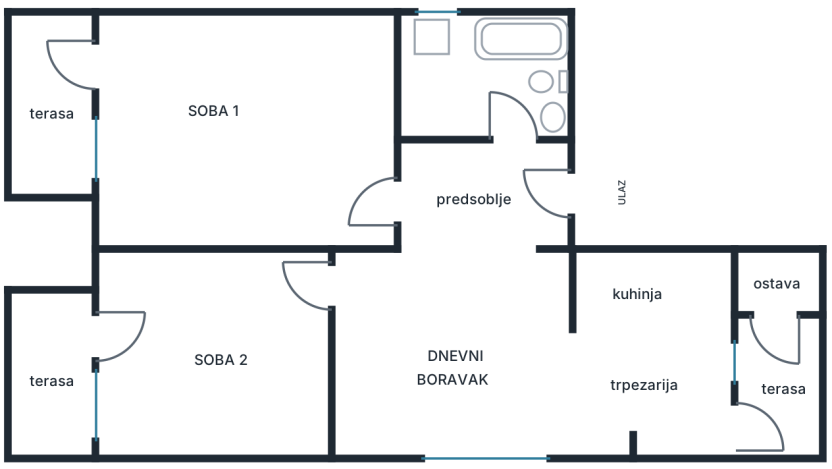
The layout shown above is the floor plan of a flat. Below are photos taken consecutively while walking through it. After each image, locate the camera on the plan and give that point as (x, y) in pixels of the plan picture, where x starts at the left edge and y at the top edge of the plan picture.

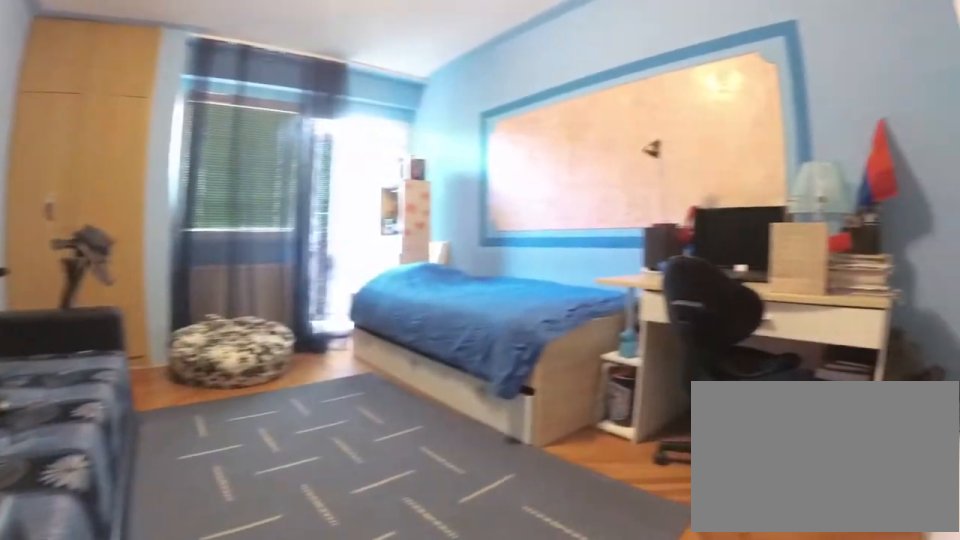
(389, 183)
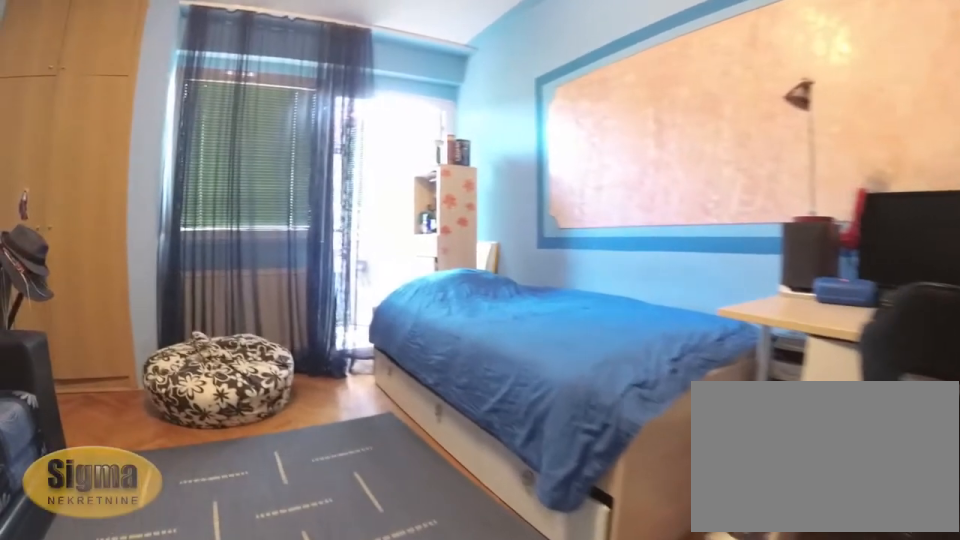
(338, 161)
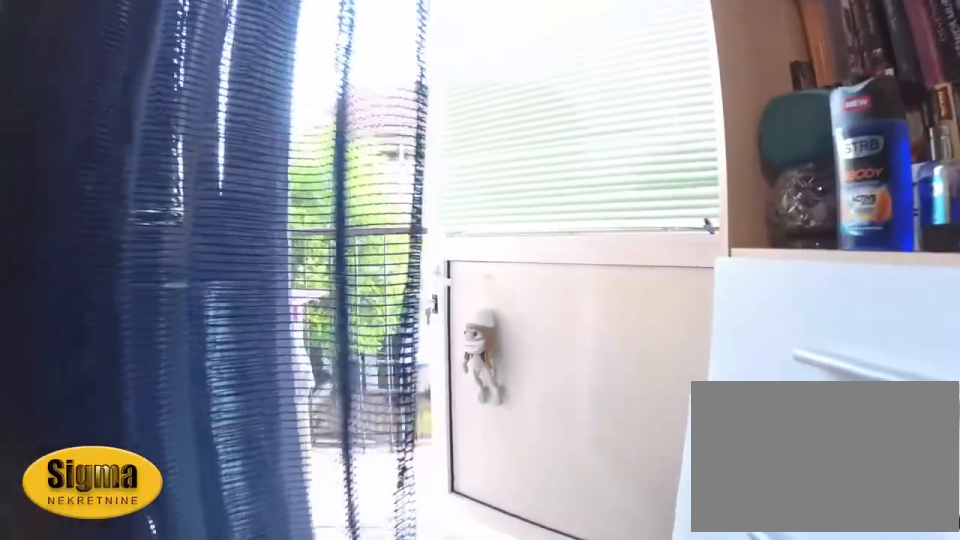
(173, 100)
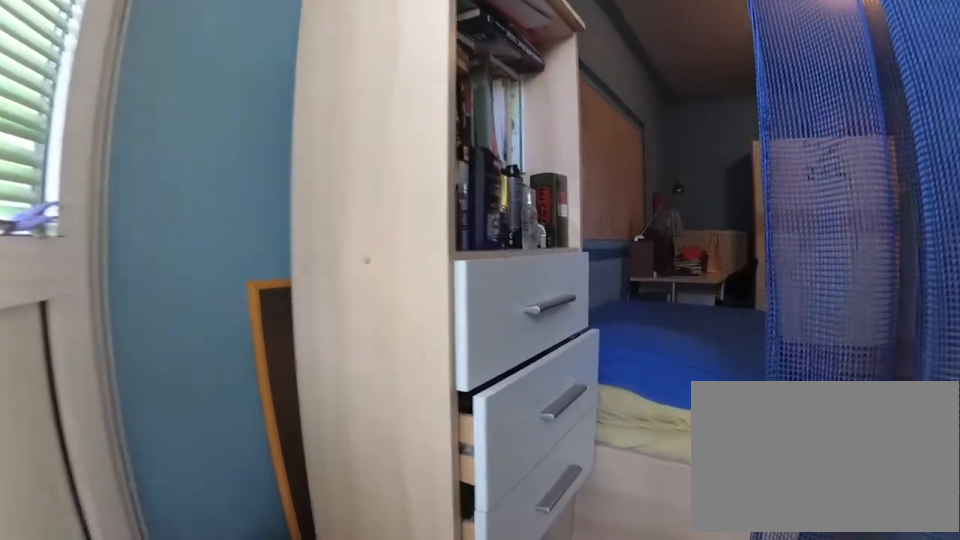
(44, 62)
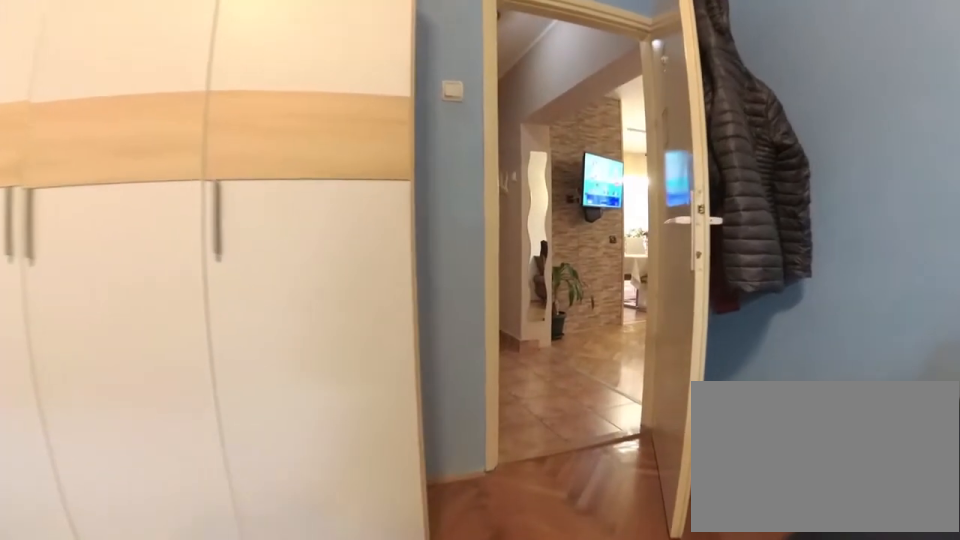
(260, 143)
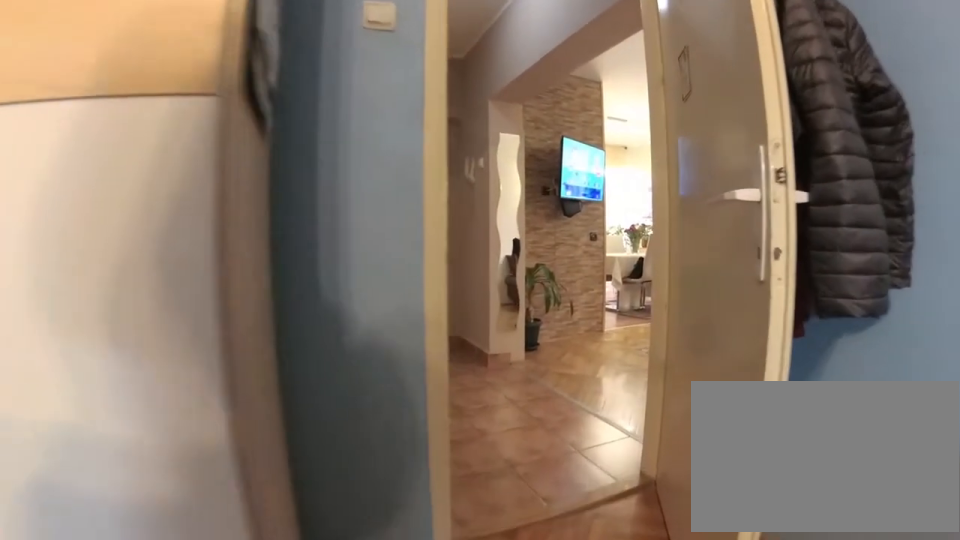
(304, 162)
